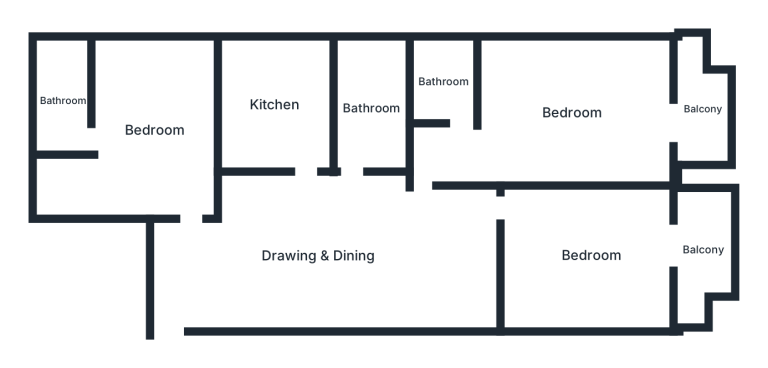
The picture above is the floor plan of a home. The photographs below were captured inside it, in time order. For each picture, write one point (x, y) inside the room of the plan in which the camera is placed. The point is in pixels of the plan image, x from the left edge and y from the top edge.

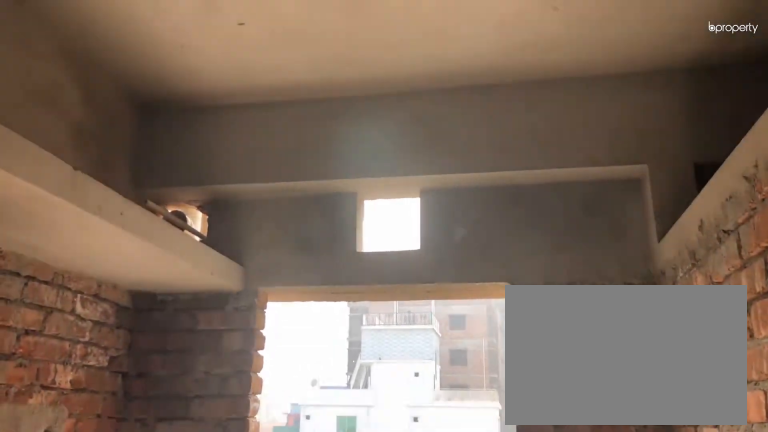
(275, 105)
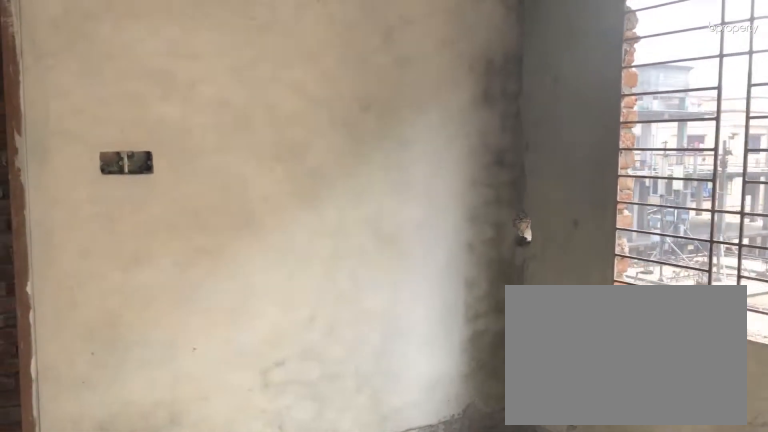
(154, 131)
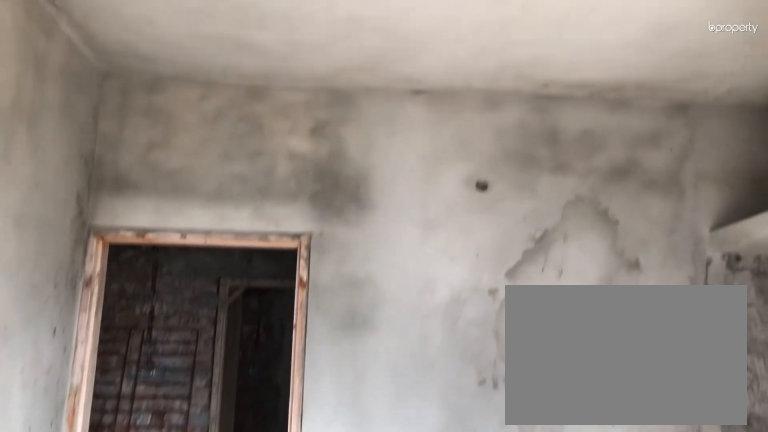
(154, 131)
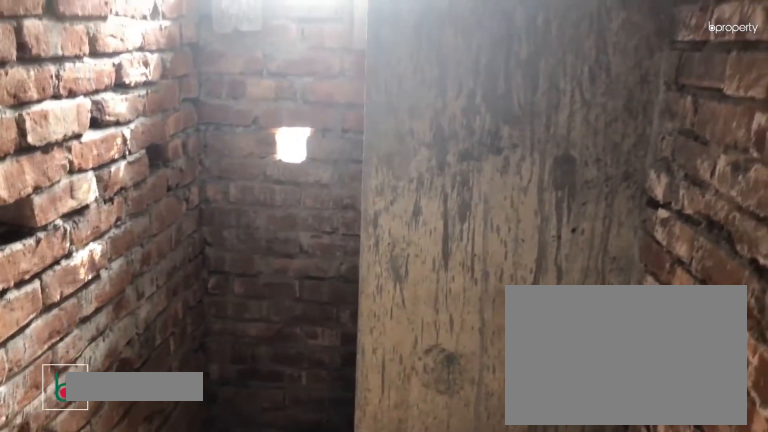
(64, 101)
